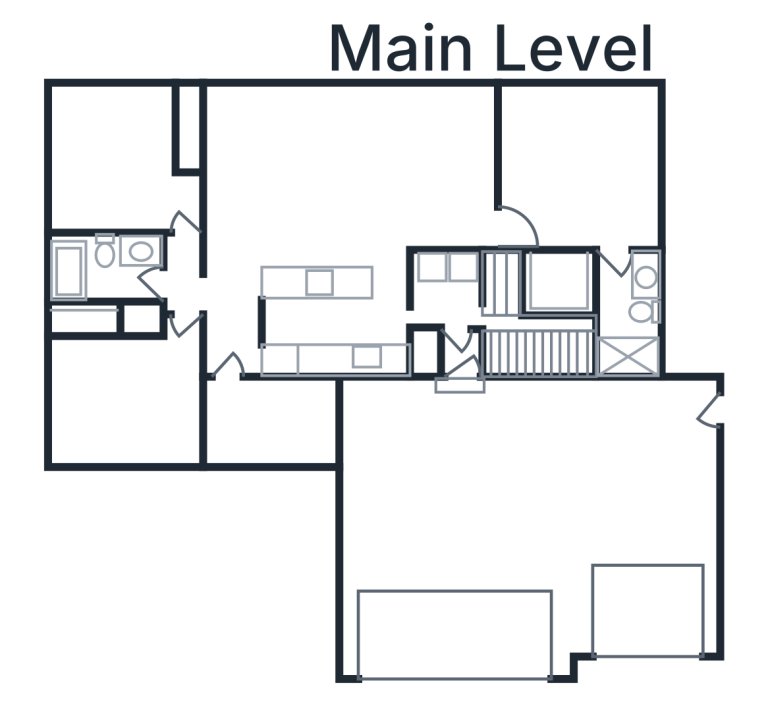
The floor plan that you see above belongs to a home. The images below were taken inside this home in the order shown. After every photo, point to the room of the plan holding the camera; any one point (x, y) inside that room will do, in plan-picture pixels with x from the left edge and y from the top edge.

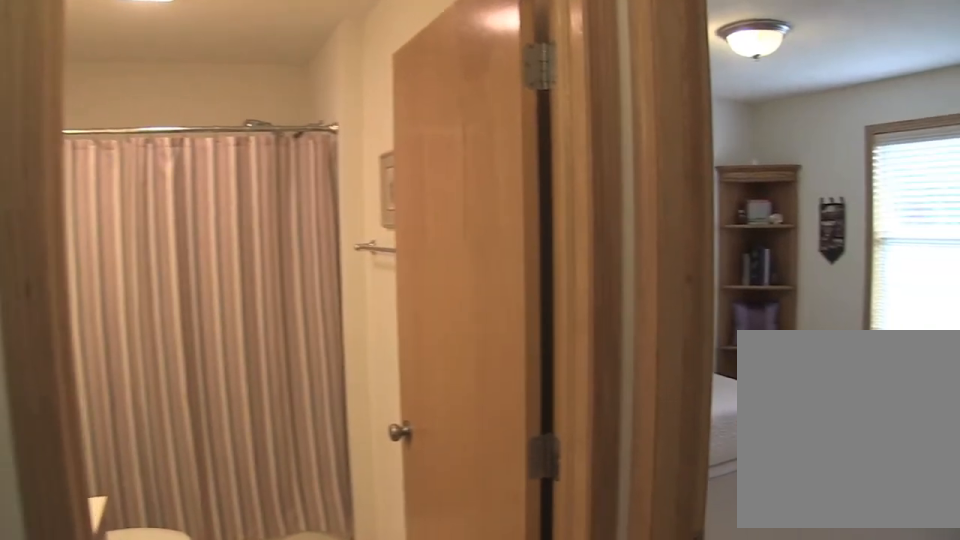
(183, 274)
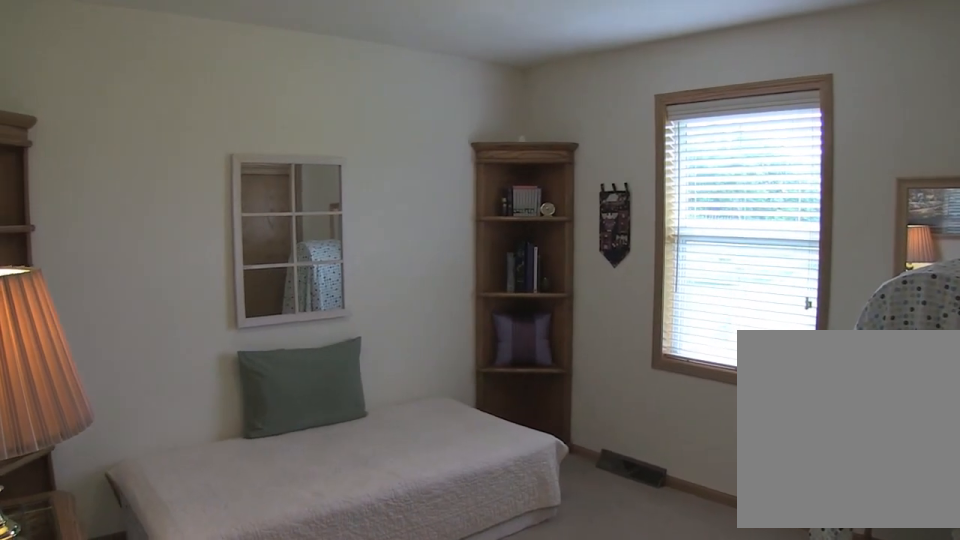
(122, 163)
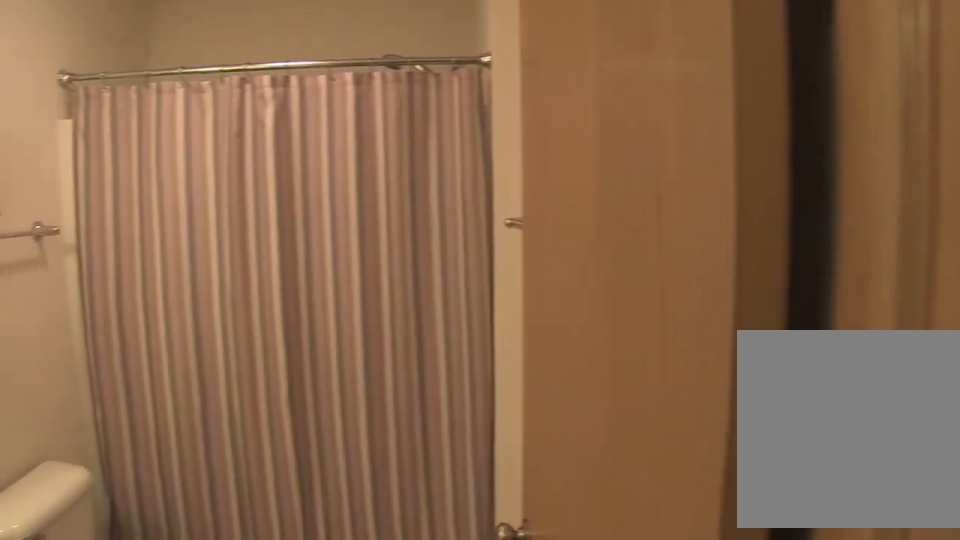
(109, 271)
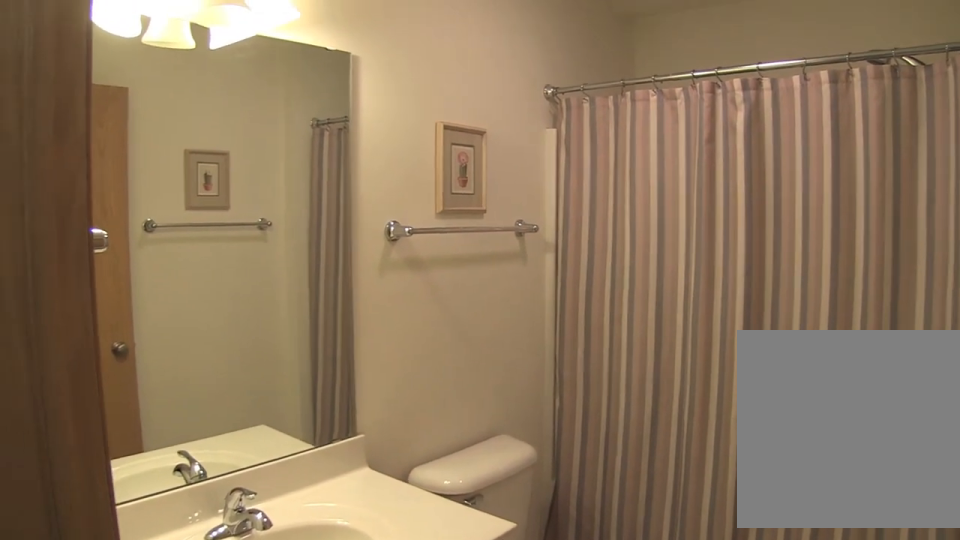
(109, 271)
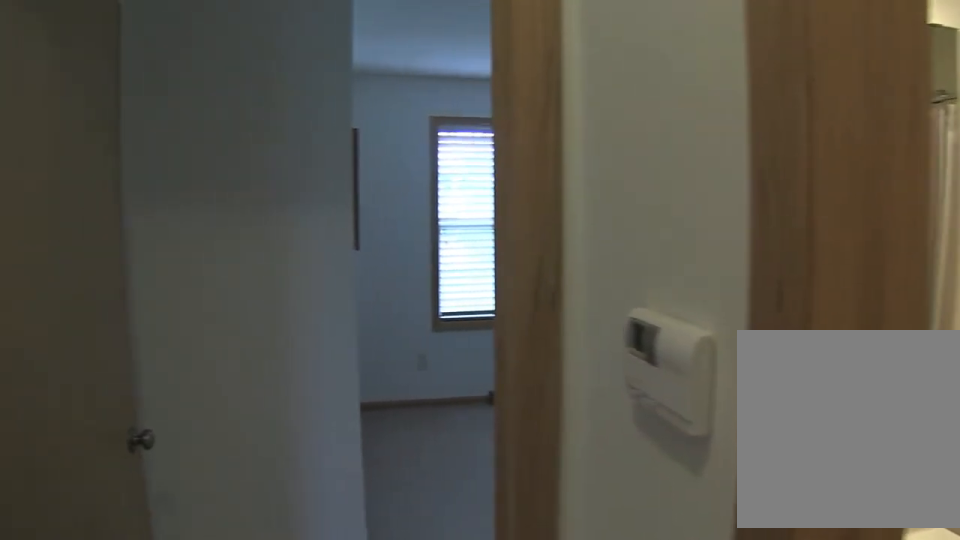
(133, 398)
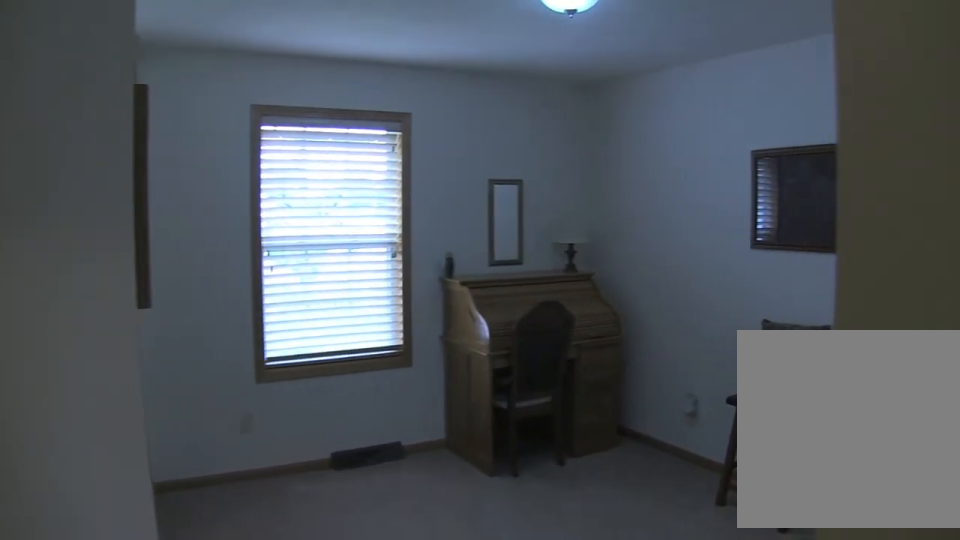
(133, 398)
